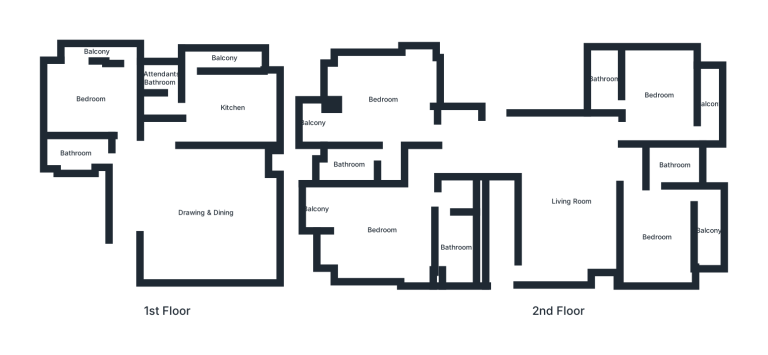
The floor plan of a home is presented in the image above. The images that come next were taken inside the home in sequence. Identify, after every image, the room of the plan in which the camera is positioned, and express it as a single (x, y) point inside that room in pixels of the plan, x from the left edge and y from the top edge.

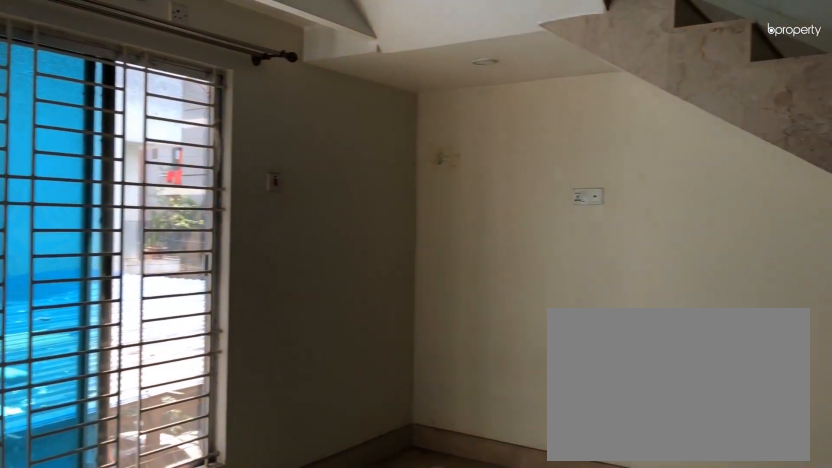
(207, 213)
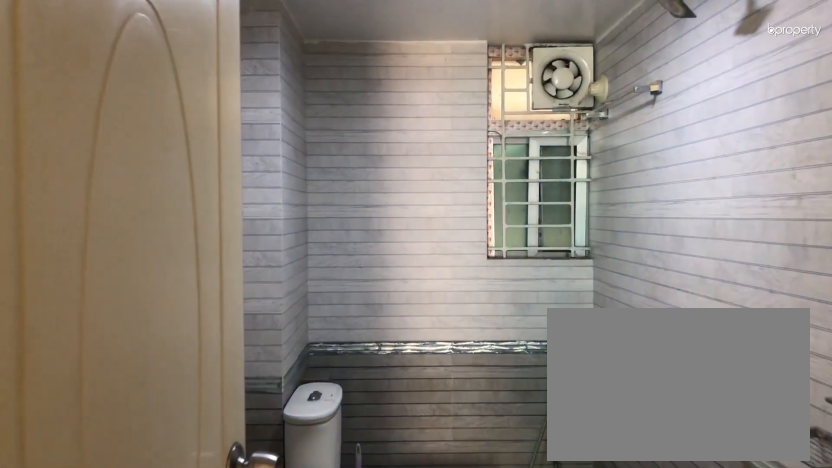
(75, 154)
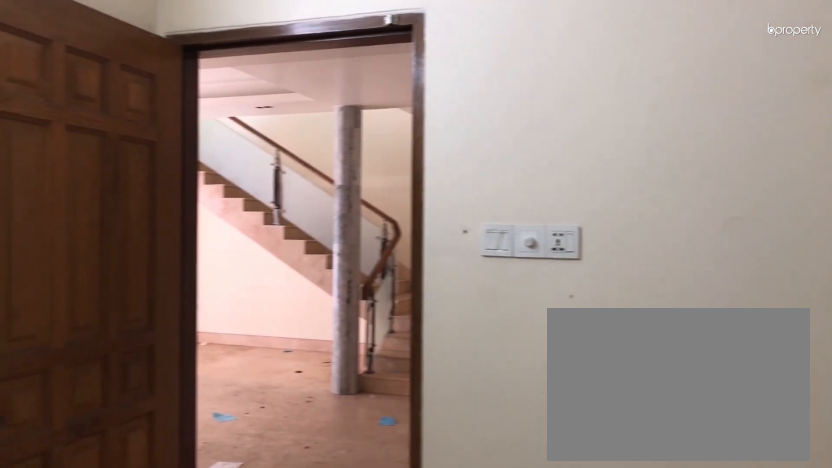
(90, 98)
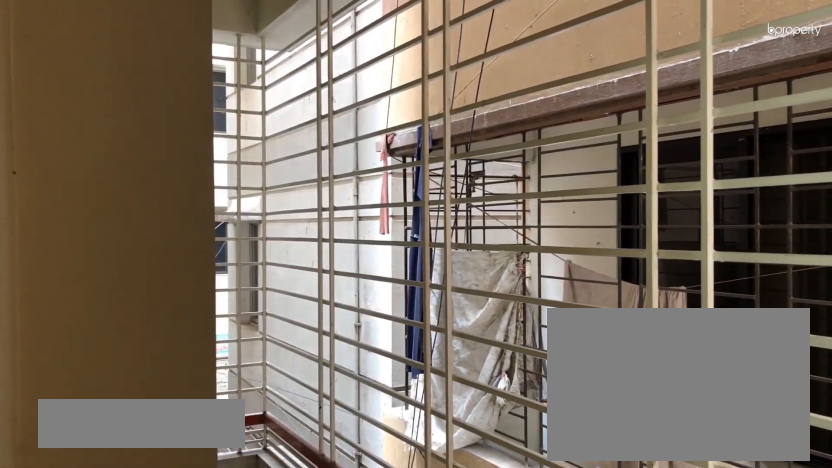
(97, 51)
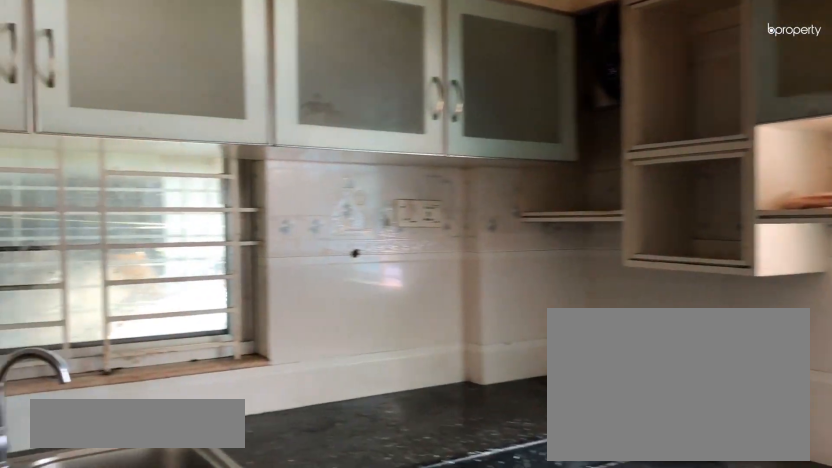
(231, 108)
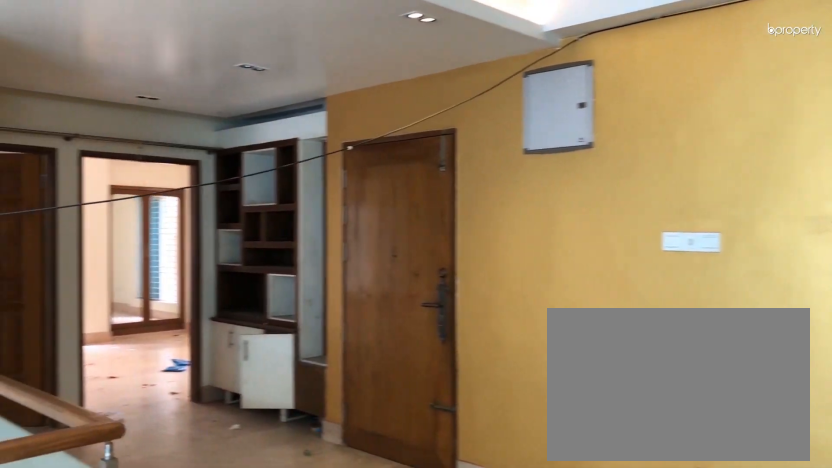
(571, 219)
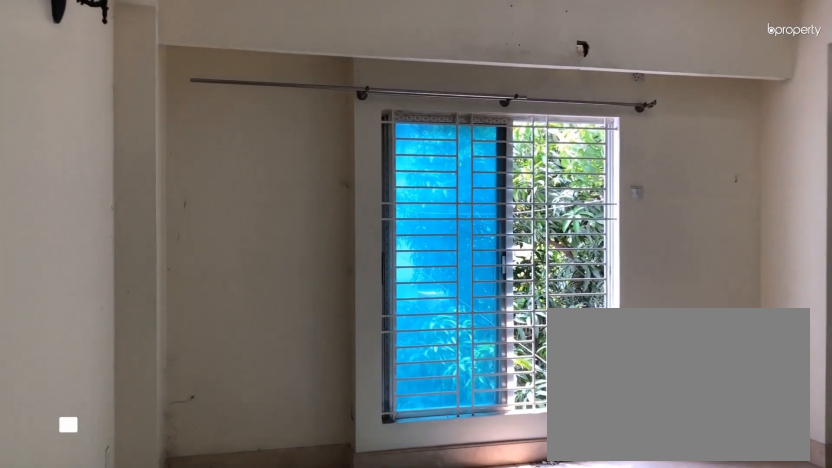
(382, 229)
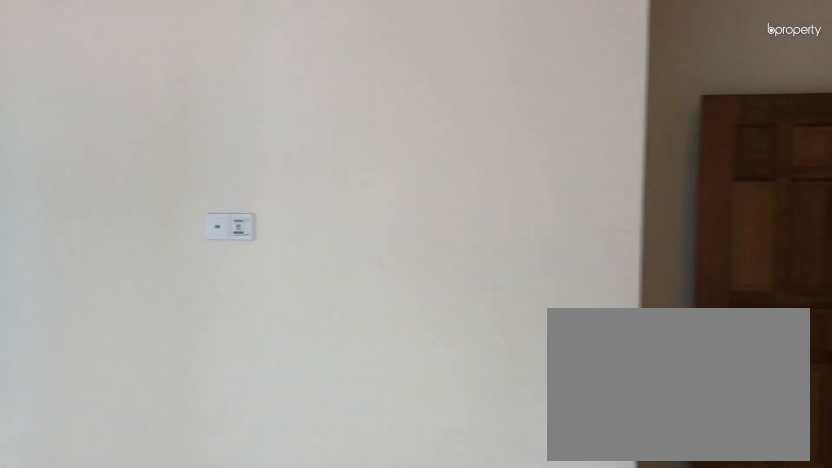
(382, 229)
